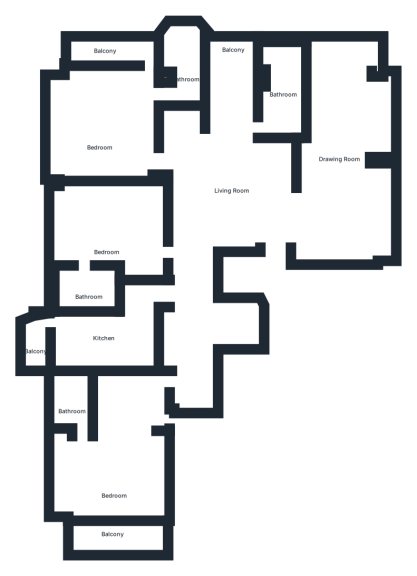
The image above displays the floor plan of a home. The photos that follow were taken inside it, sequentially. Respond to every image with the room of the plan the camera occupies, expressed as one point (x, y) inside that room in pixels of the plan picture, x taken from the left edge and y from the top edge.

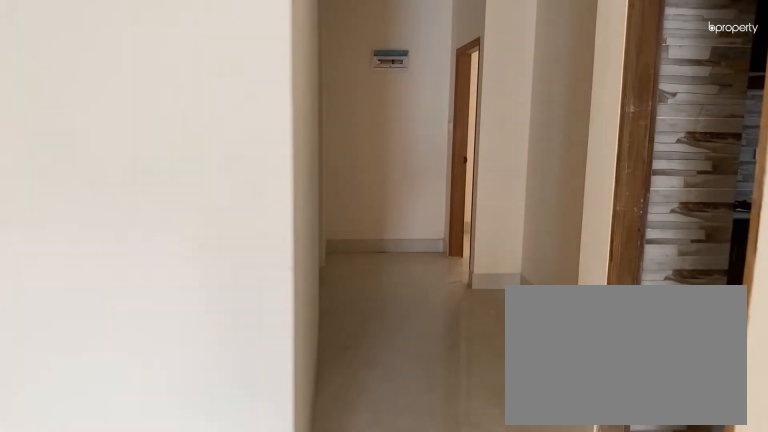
(235, 189)
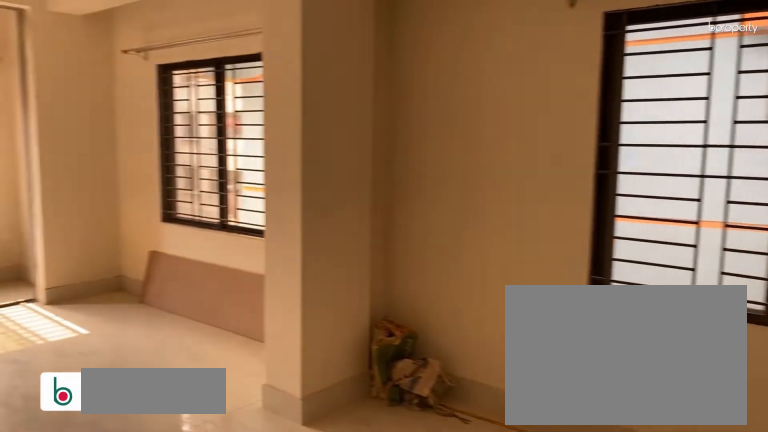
(338, 155)
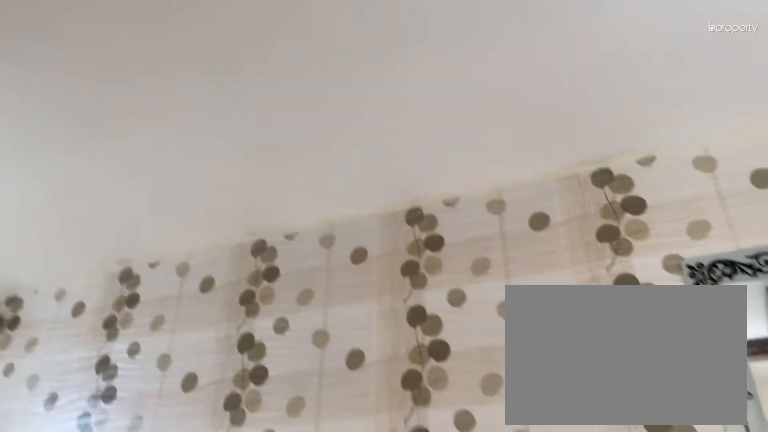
(284, 90)
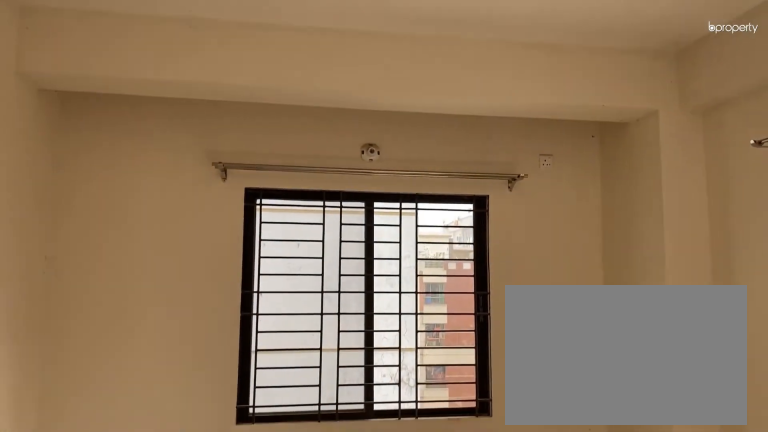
(102, 135)
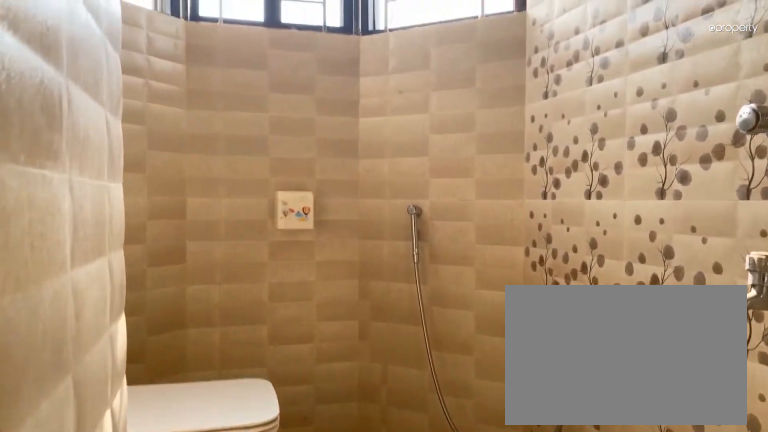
(189, 74)
